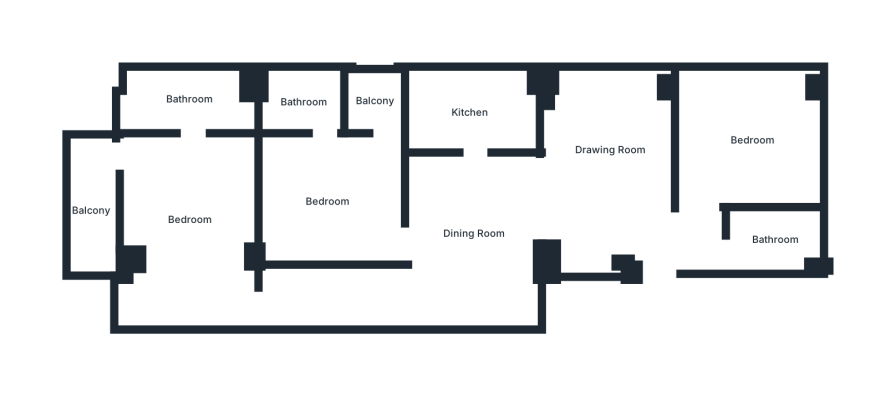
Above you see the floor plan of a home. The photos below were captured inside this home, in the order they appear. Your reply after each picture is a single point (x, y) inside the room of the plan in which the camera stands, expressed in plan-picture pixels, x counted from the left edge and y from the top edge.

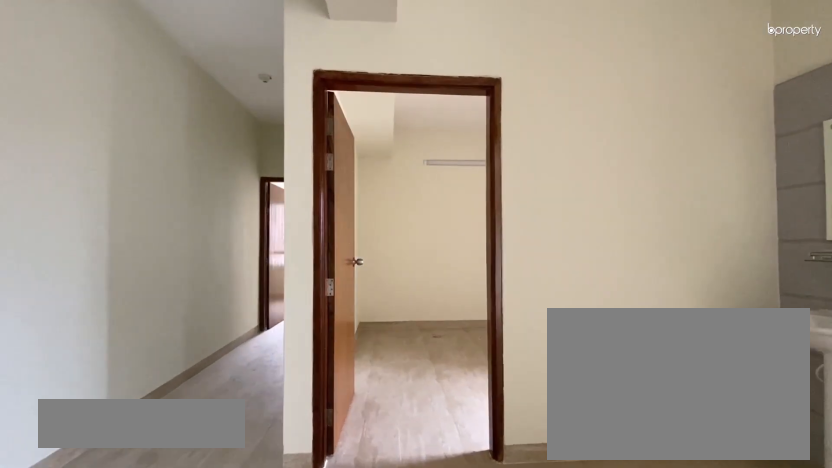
(474, 235)
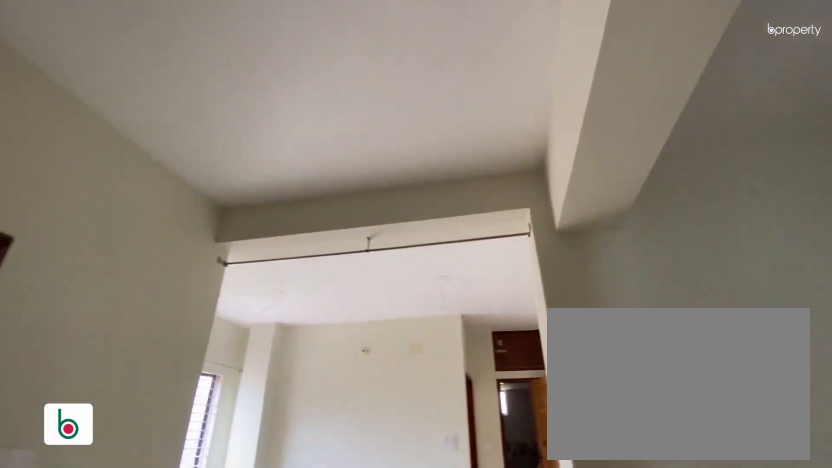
(474, 235)
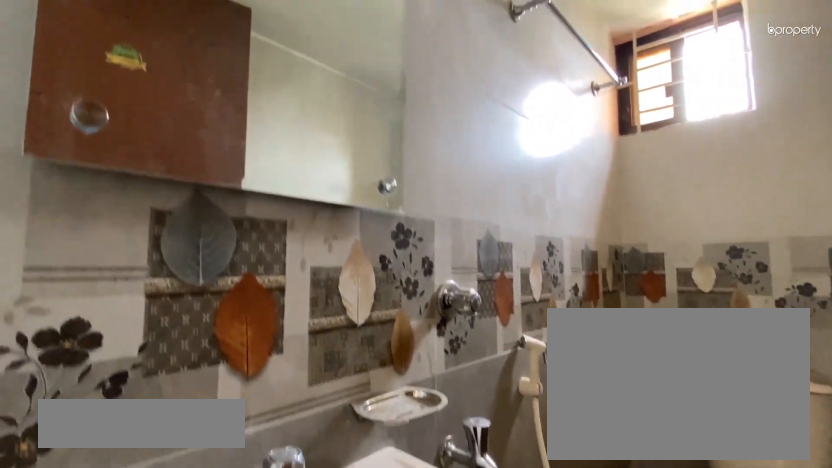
(778, 240)
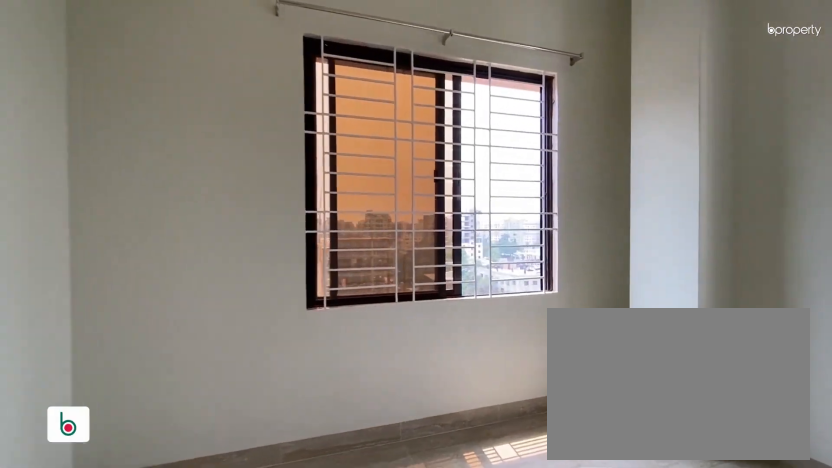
(751, 140)
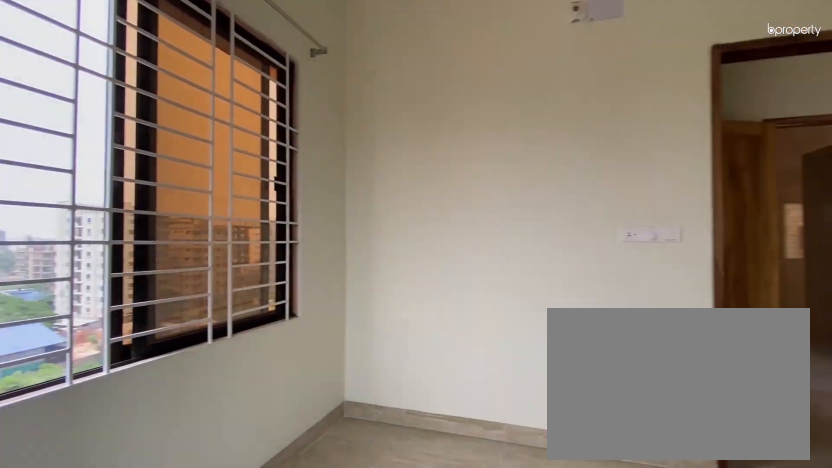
(751, 140)
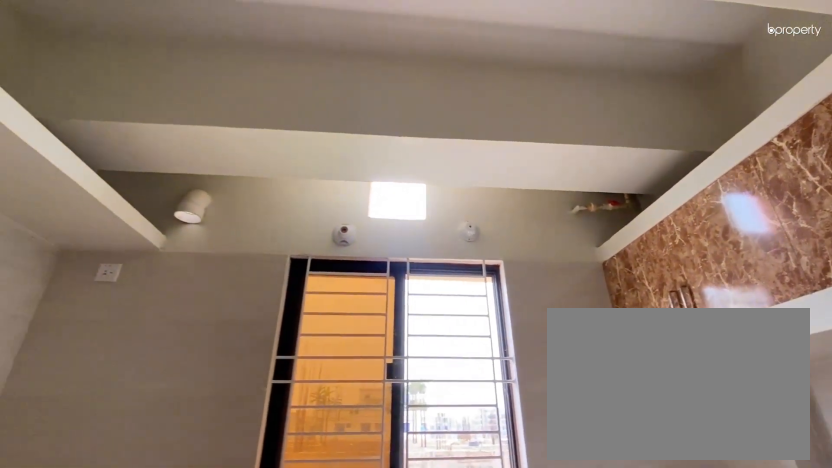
(469, 113)
